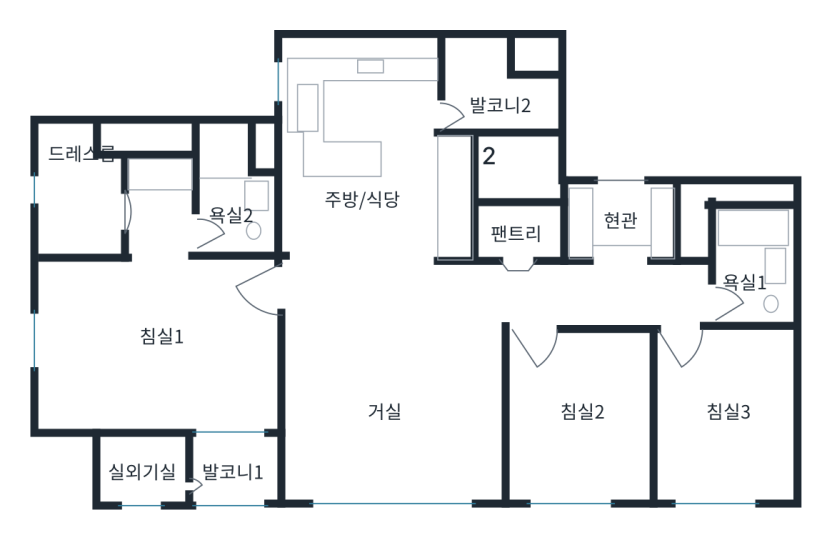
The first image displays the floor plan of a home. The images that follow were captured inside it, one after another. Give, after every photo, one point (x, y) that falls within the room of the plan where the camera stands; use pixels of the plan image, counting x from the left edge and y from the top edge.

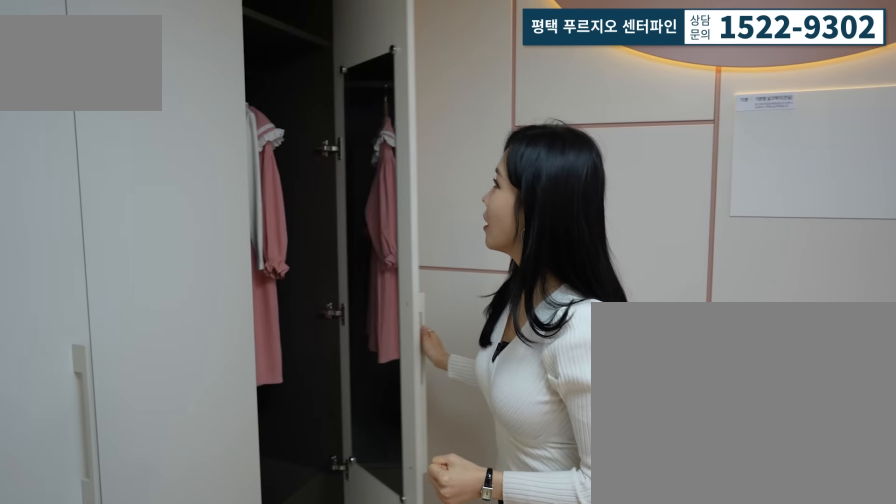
(733, 409)
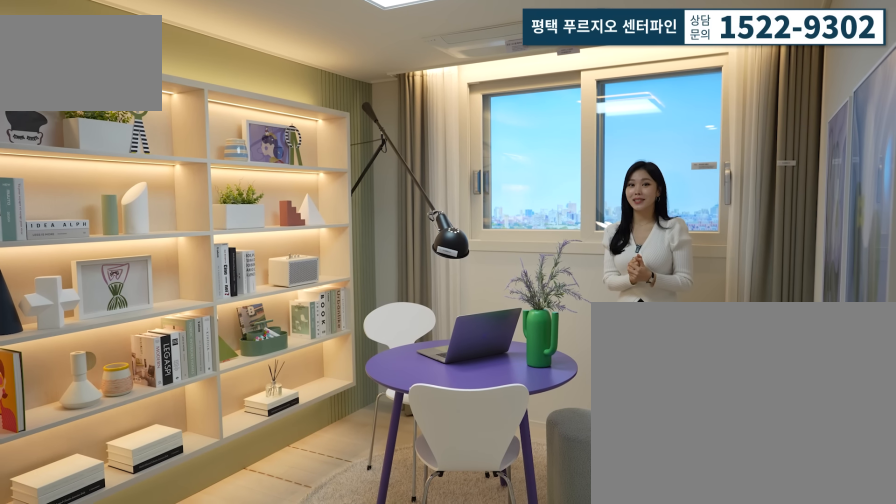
(577, 409)
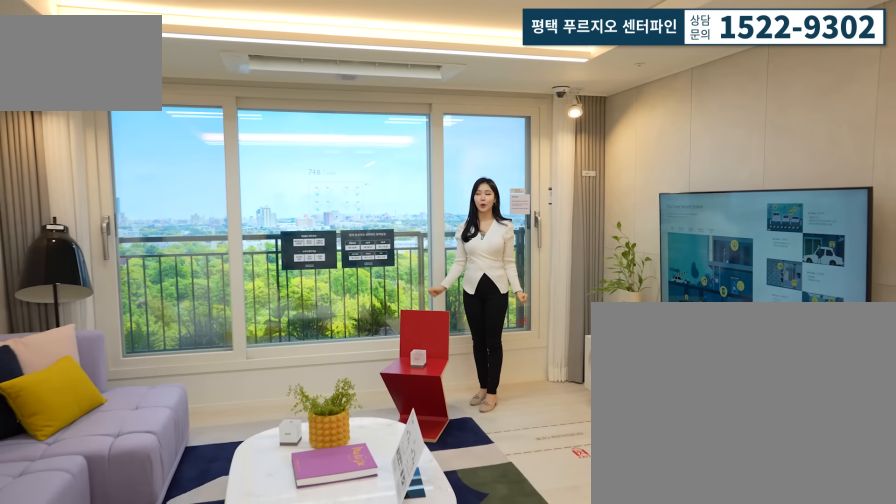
(388, 399)
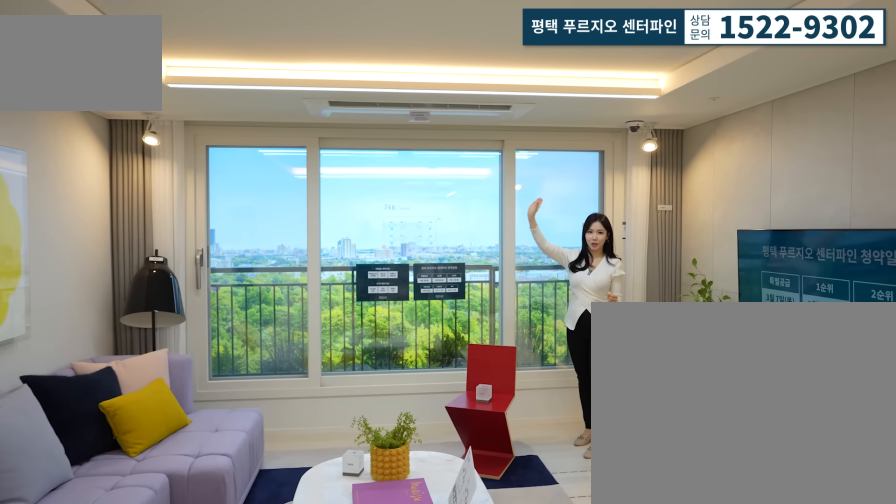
(388, 399)
